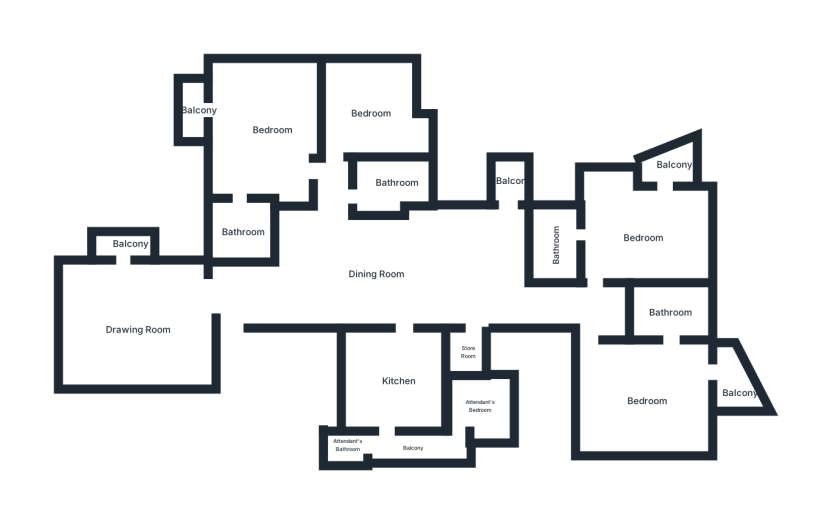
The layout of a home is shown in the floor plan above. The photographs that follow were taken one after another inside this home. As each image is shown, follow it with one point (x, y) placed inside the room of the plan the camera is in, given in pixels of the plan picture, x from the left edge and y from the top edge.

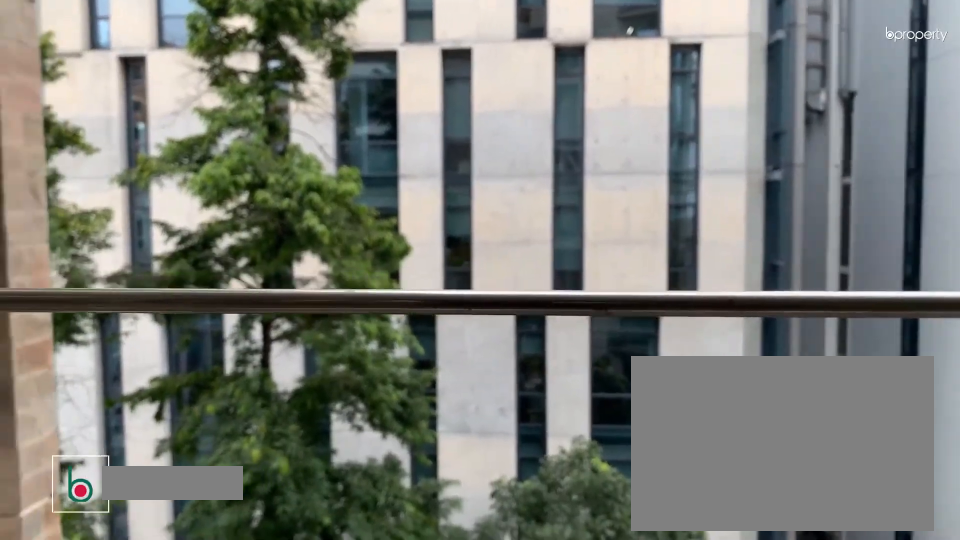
(511, 182)
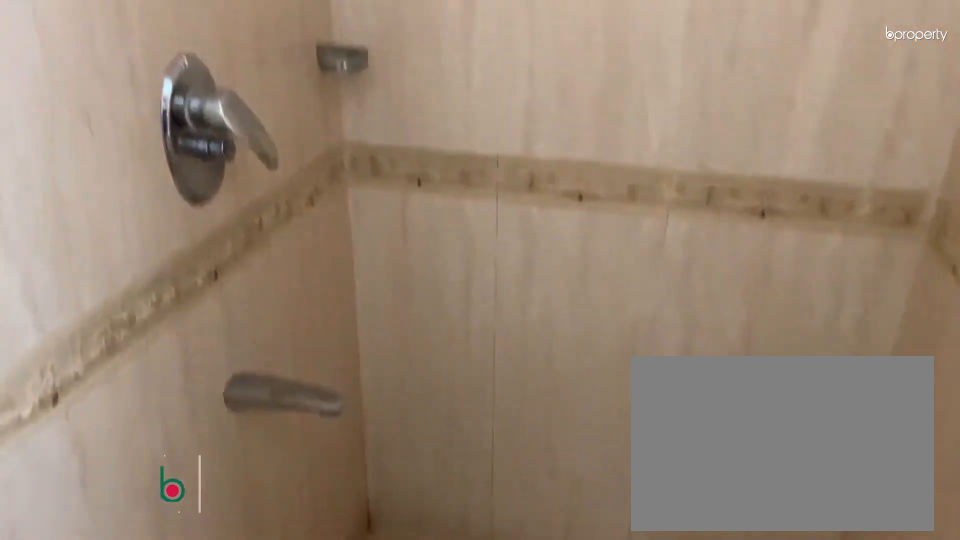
(389, 187)
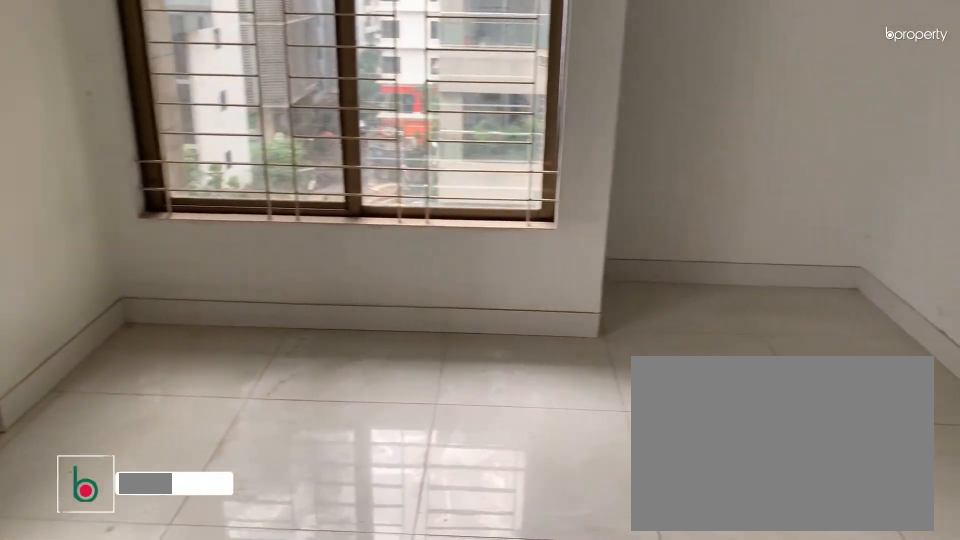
(372, 114)
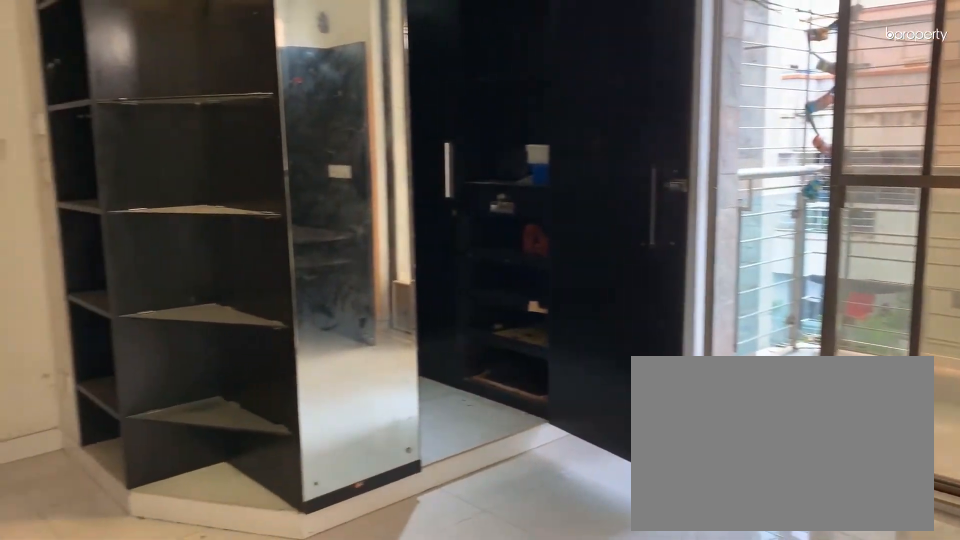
(273, 130)
